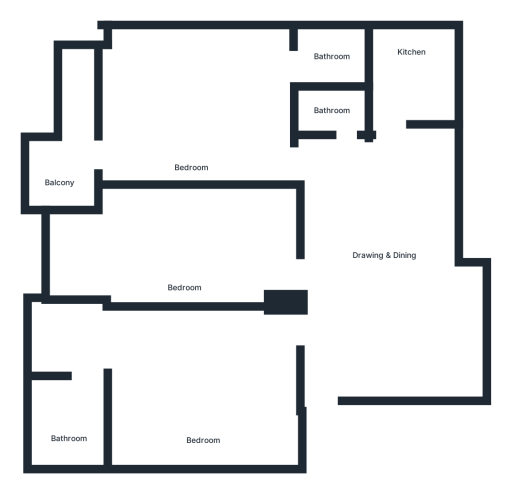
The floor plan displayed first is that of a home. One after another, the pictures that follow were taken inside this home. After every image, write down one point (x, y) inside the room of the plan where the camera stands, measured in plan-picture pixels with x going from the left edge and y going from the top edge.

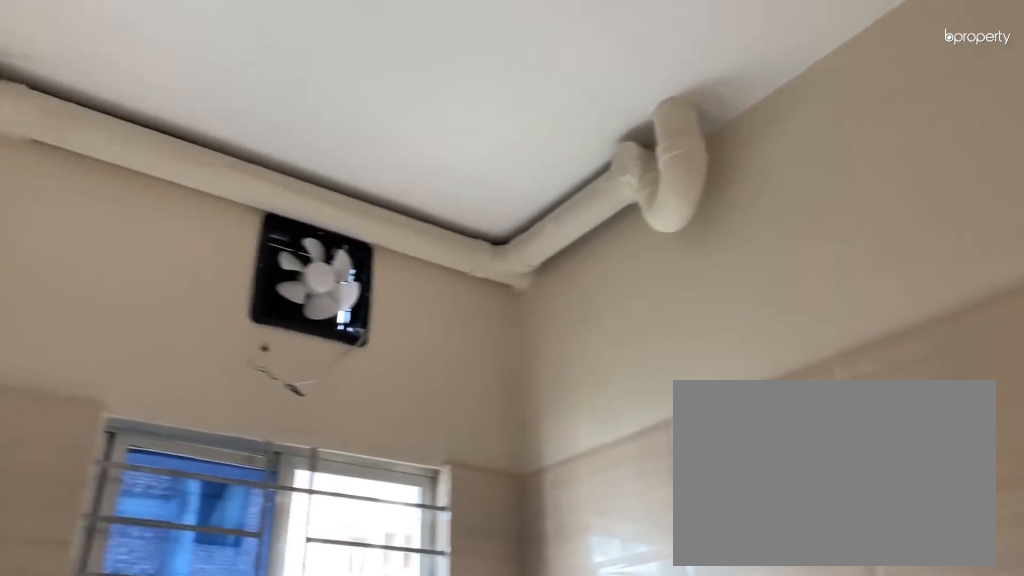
(411, 58)
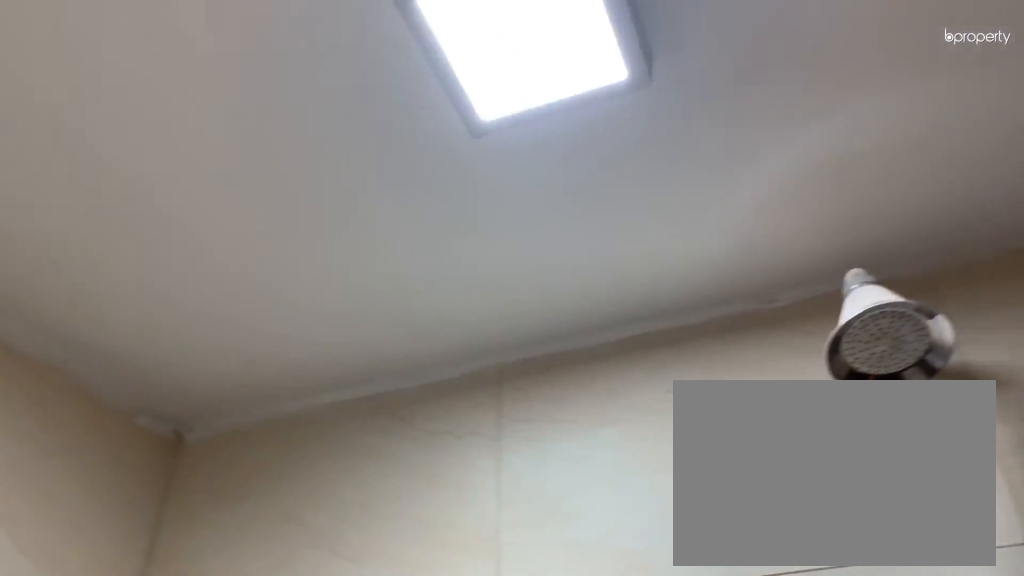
(331, 110)
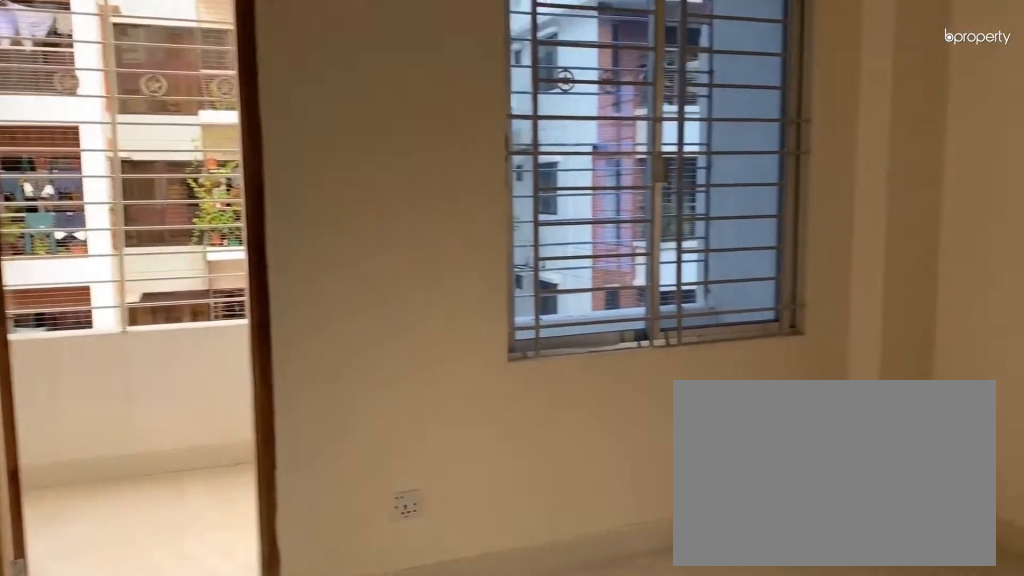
(191, 115)
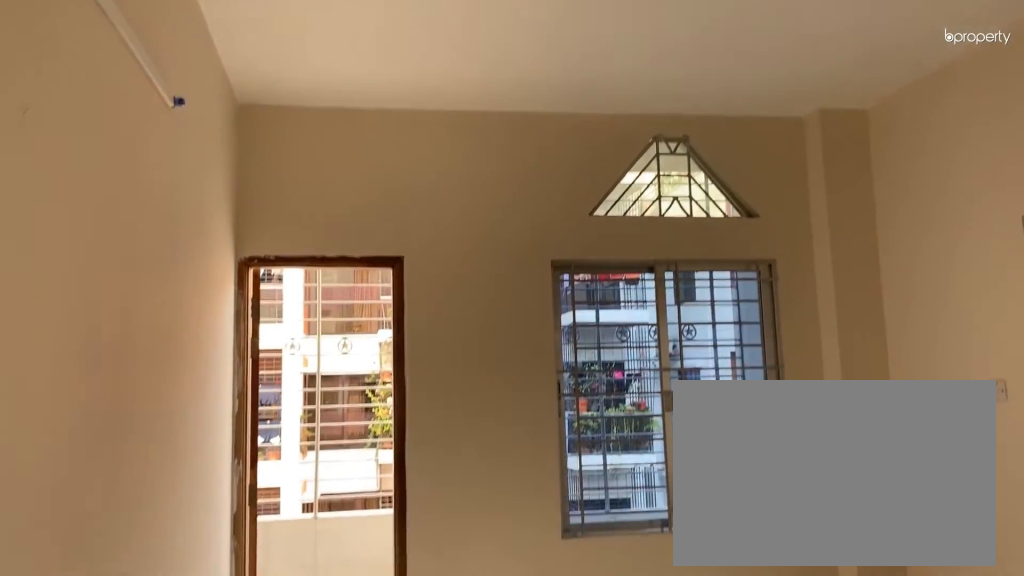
(192, 115)
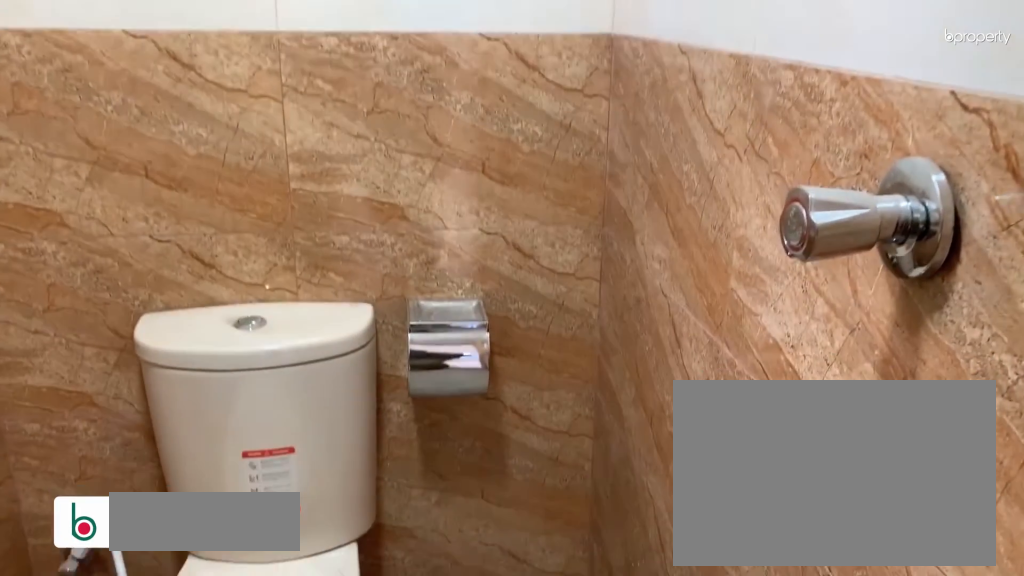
(335, 54)
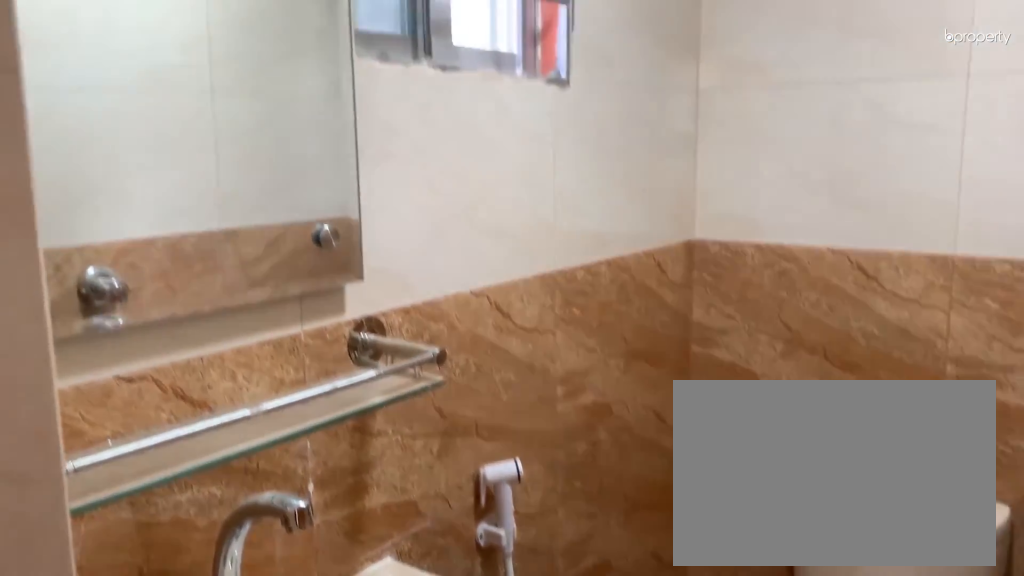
(335, 54)
